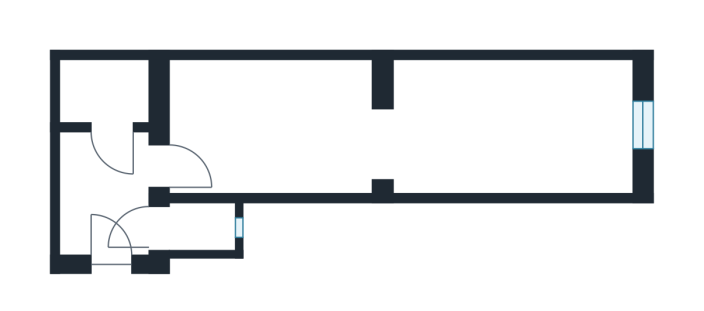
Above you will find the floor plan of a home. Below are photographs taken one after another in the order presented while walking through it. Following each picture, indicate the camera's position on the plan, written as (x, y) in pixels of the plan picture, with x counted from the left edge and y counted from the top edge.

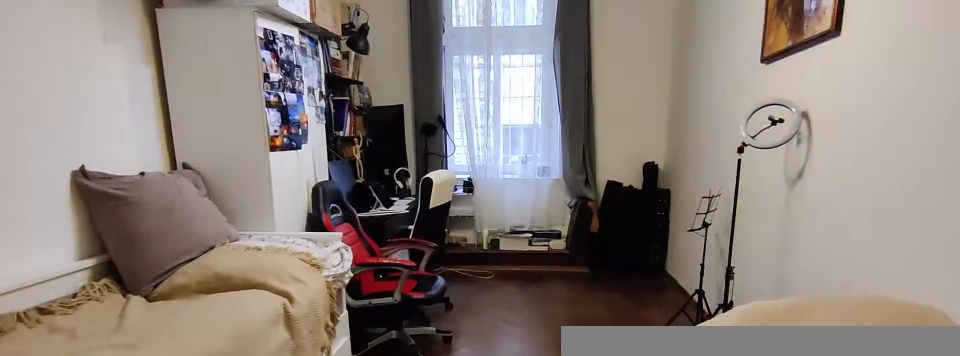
(349, 149)
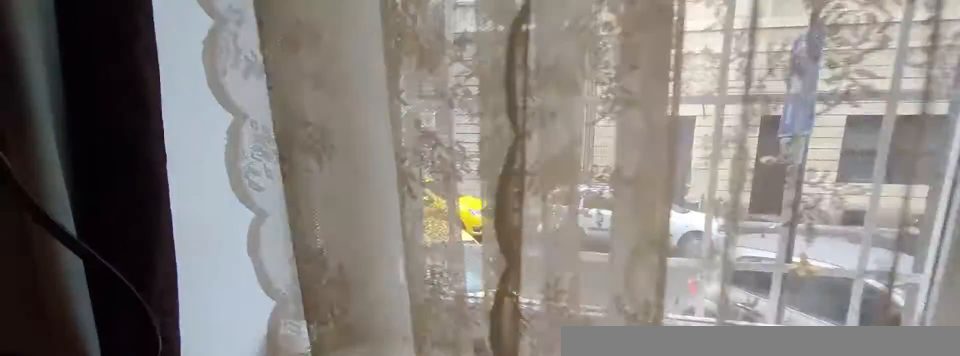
(521, 131)
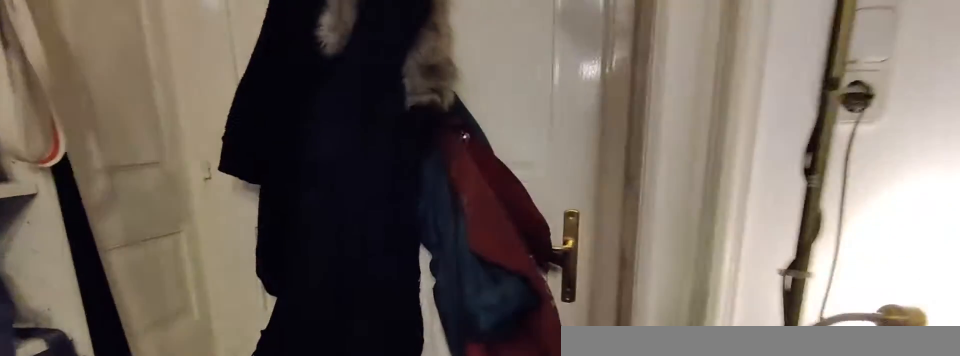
(270, 170)
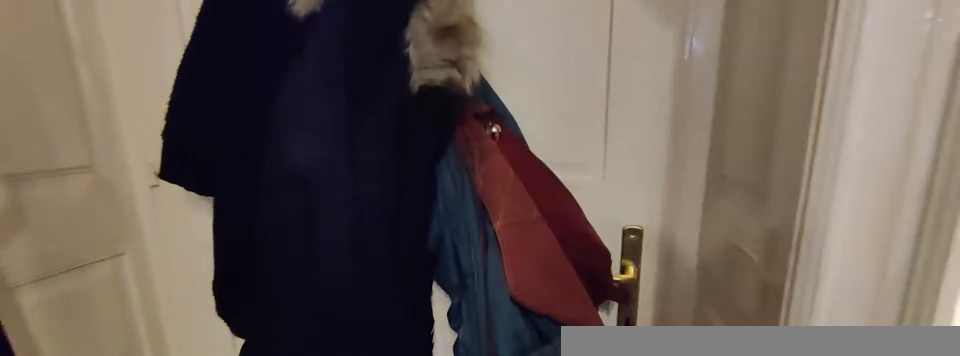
(249, 170)
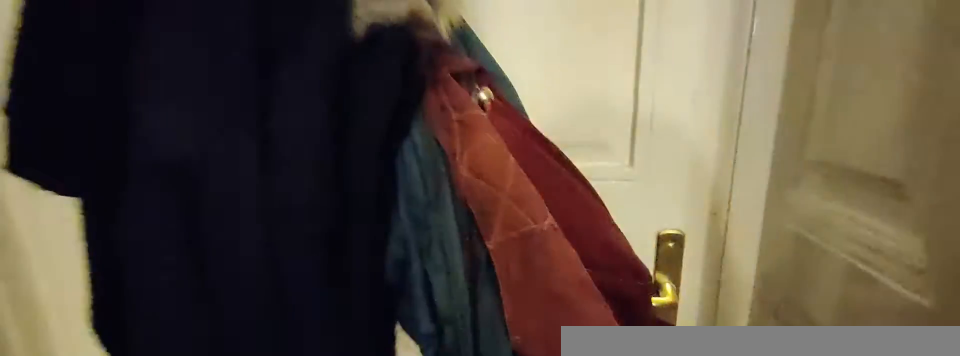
(228, 169)
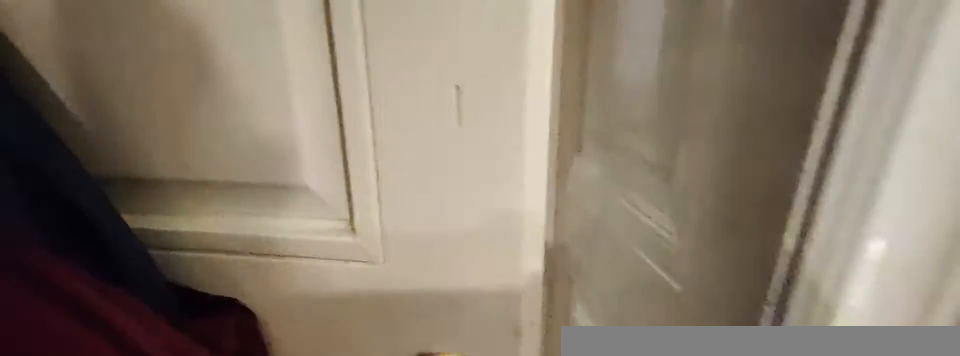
(163, 170)
